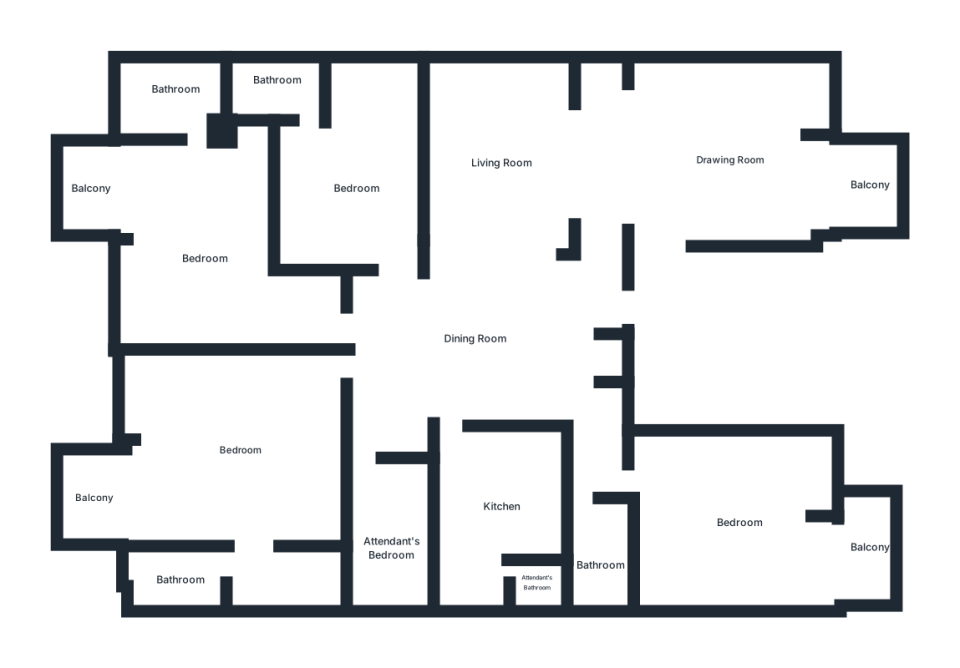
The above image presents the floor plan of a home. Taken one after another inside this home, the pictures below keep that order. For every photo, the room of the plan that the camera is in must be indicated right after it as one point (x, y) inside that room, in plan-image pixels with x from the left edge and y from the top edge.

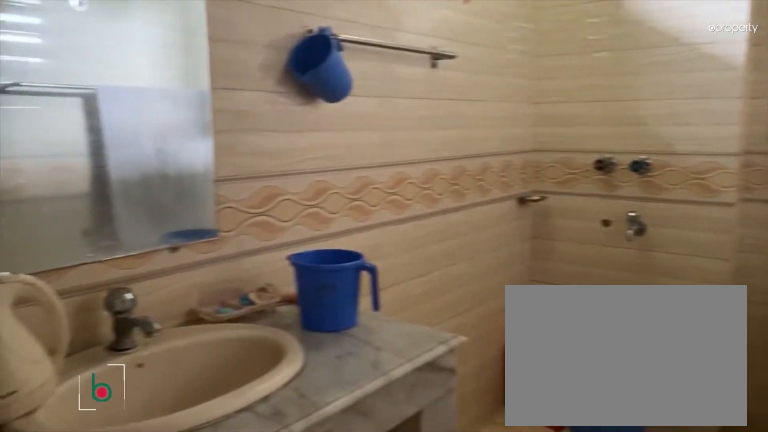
(181, 580)
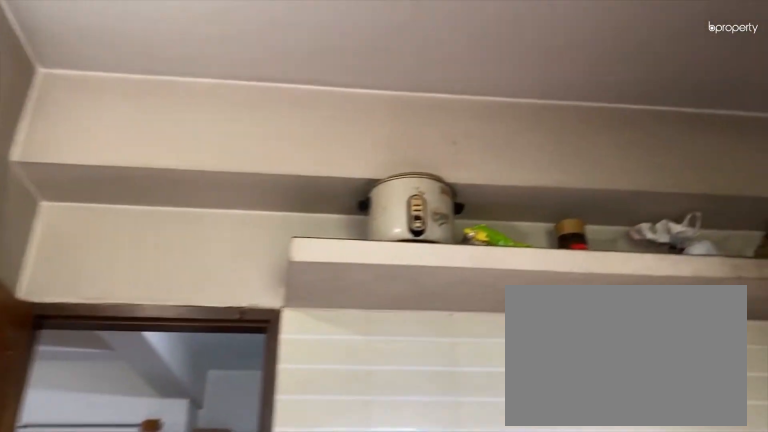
(503, 506)
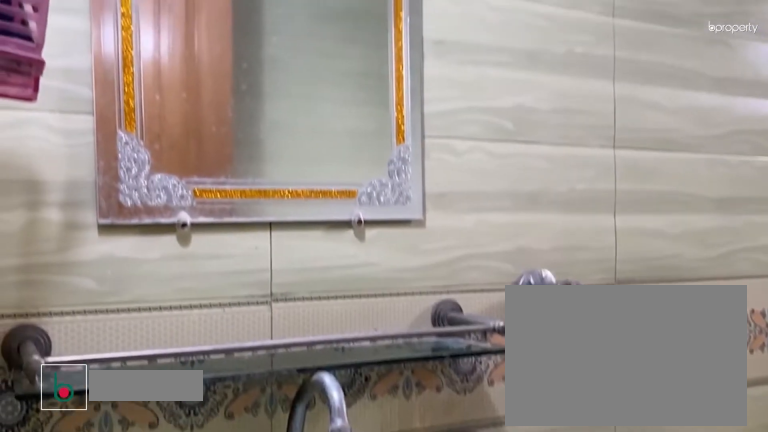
(601, 560)
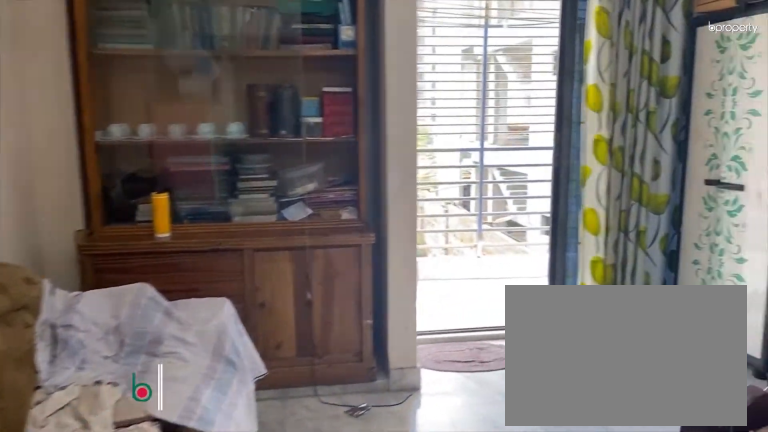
(738, 521)
